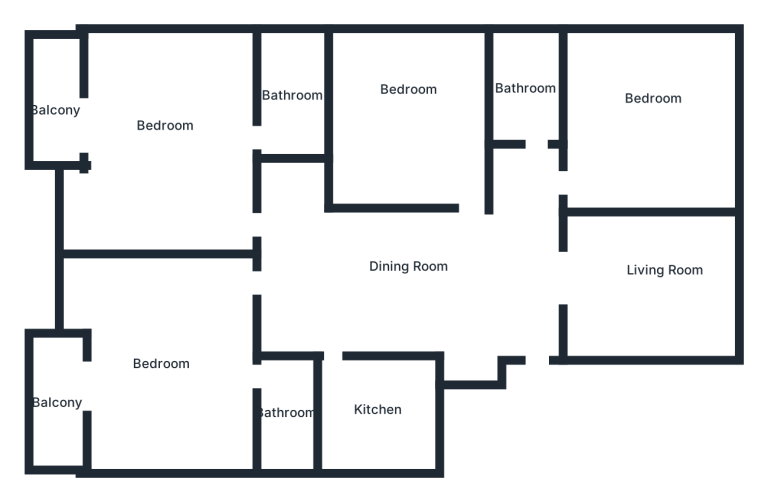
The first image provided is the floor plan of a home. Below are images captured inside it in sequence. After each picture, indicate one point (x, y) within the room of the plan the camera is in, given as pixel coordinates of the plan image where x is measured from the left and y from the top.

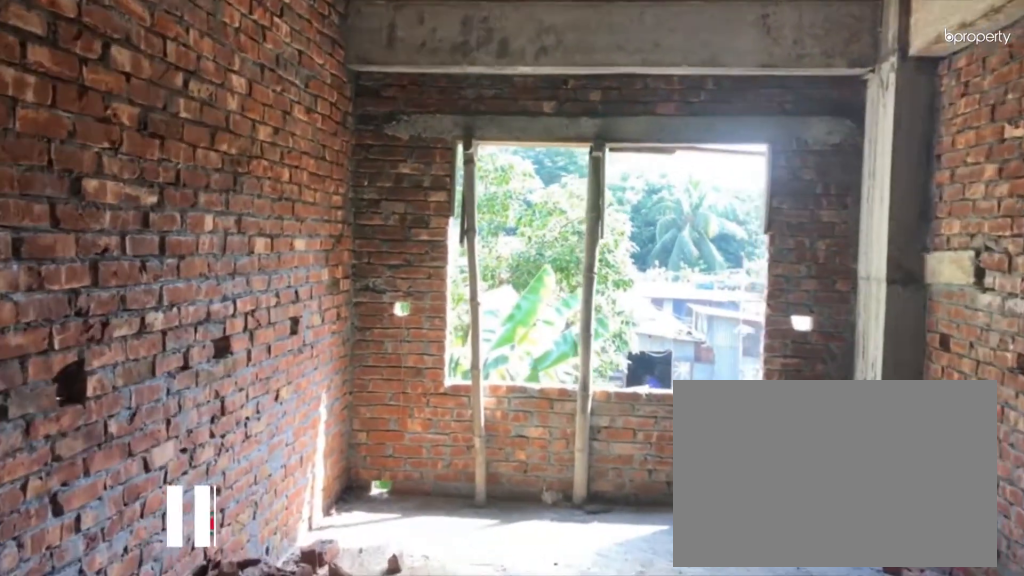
(591, 272)
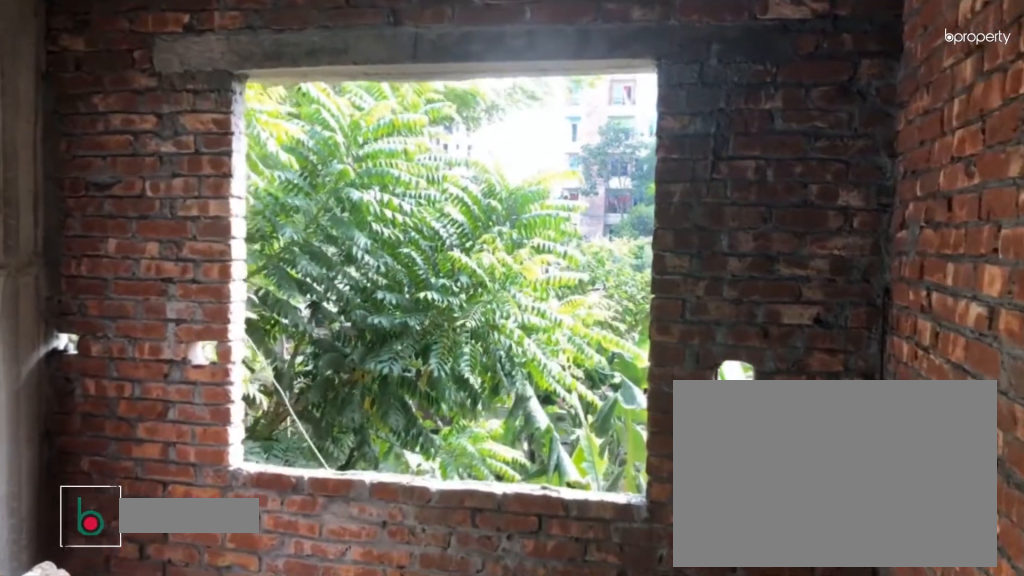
(660, 118)
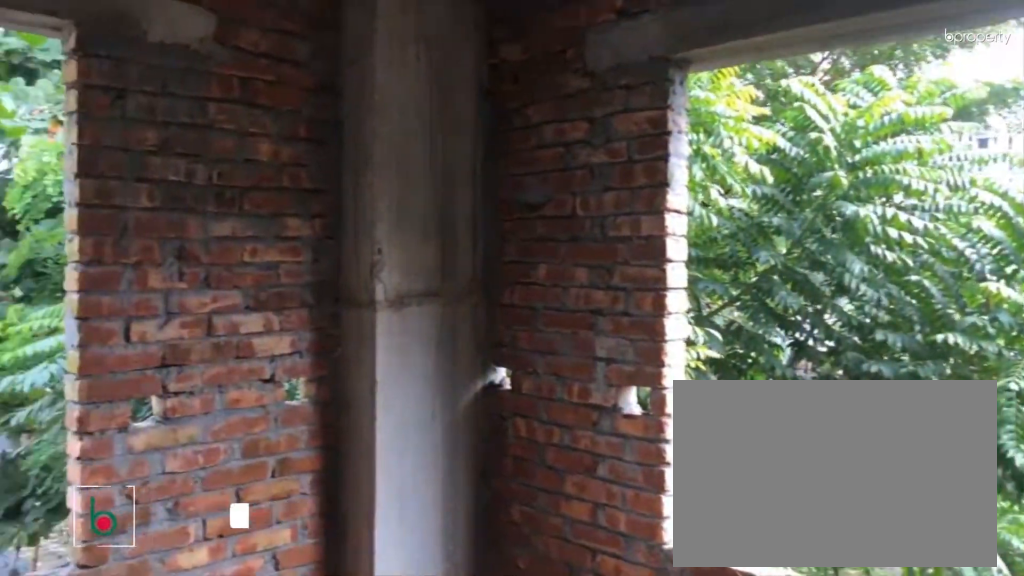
(660, 118)
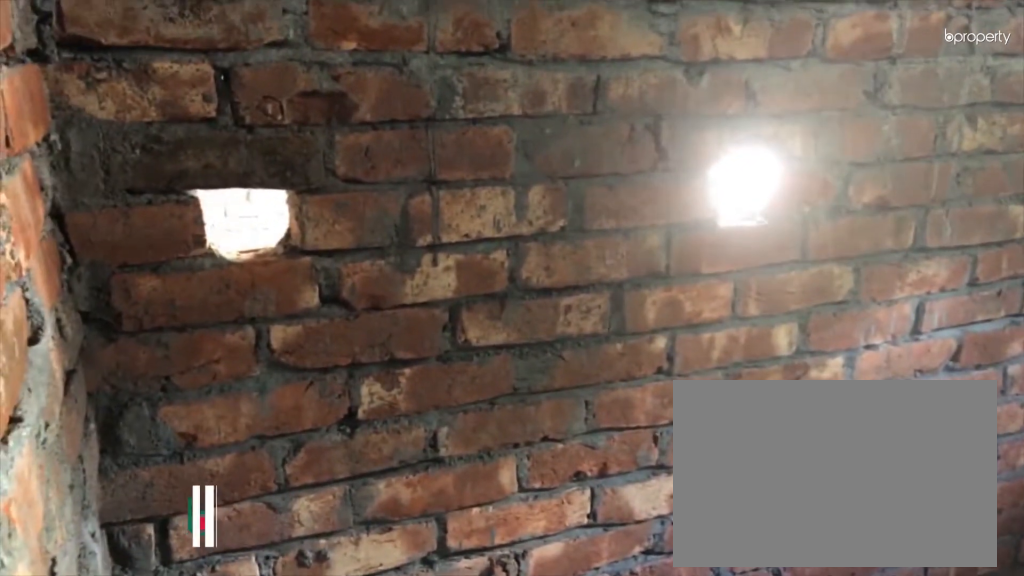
(524, 73)
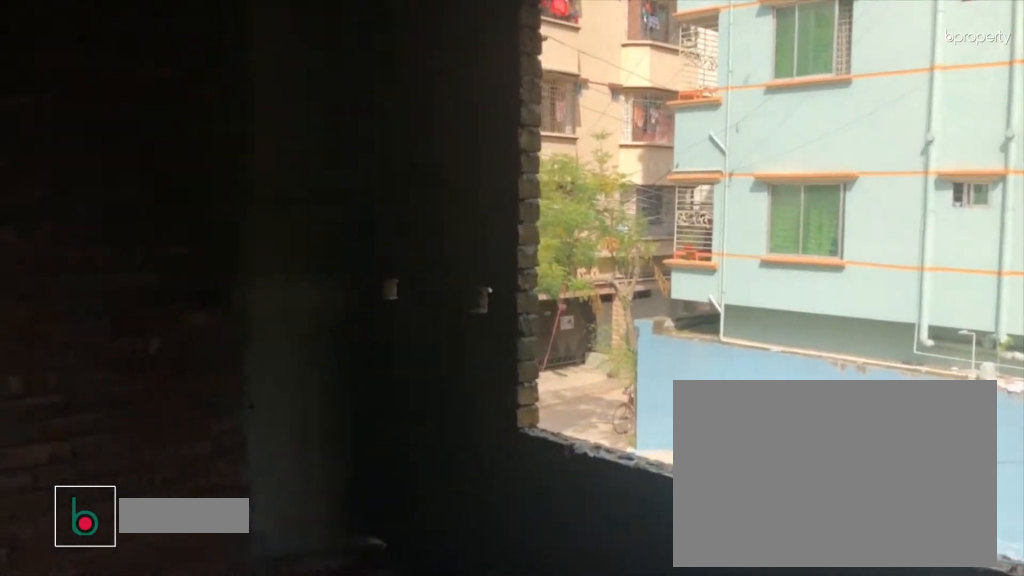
(411, 96)
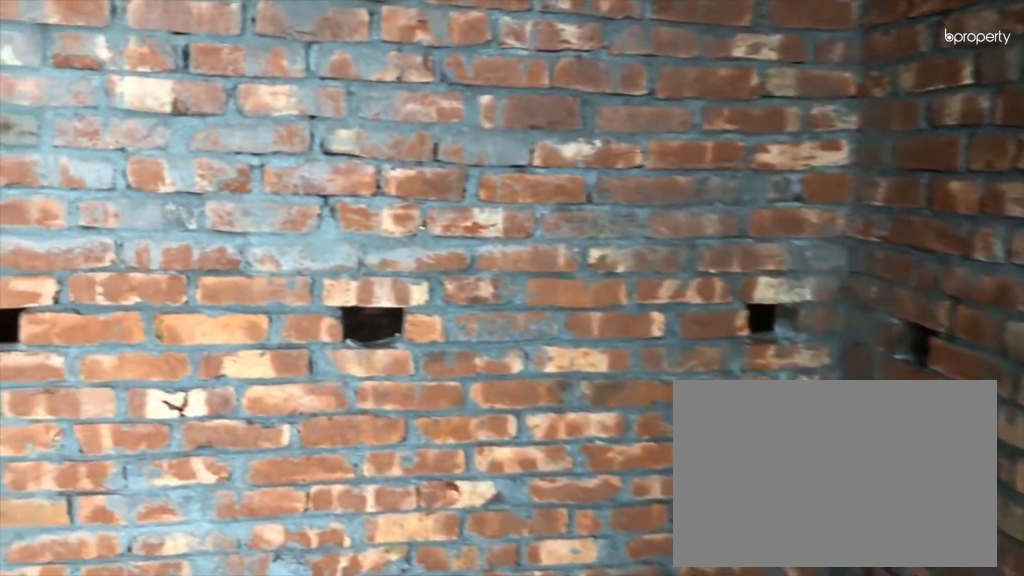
(411, 96)
